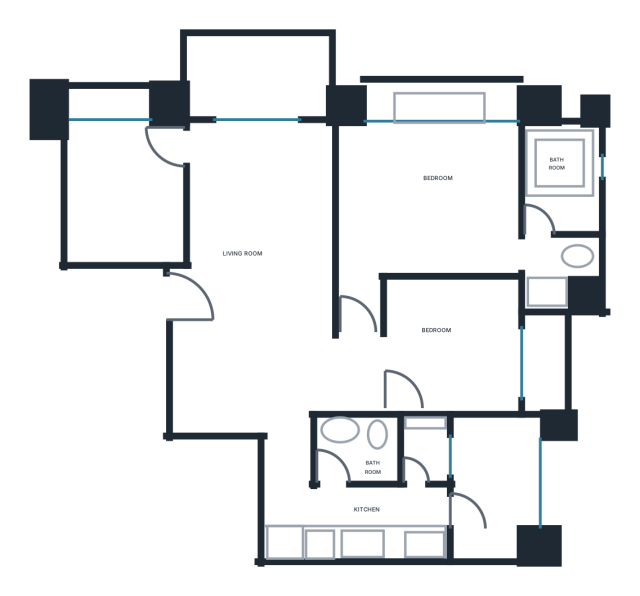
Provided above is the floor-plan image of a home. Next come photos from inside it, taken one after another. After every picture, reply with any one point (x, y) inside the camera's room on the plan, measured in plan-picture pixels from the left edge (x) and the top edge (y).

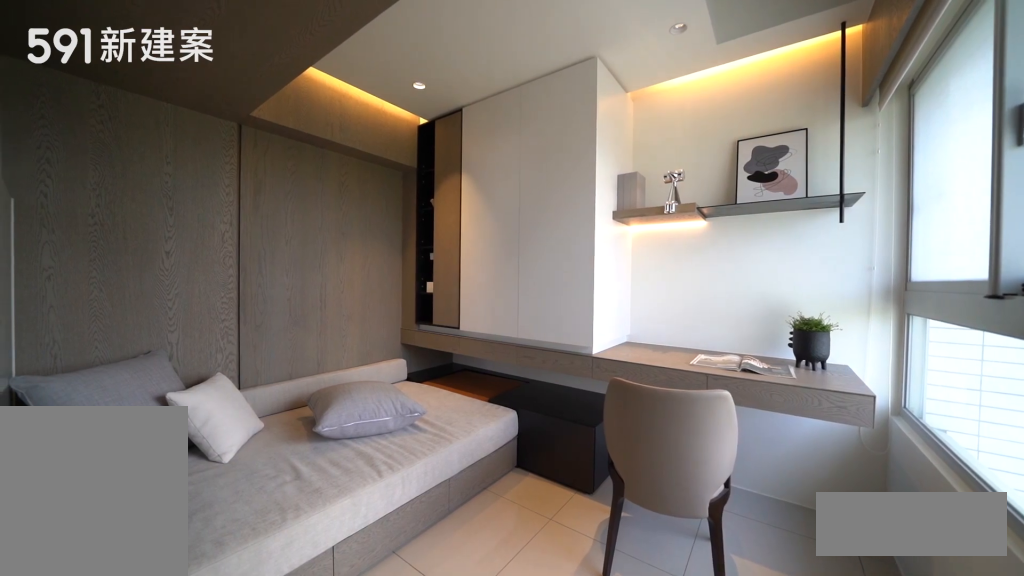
(120, 193)
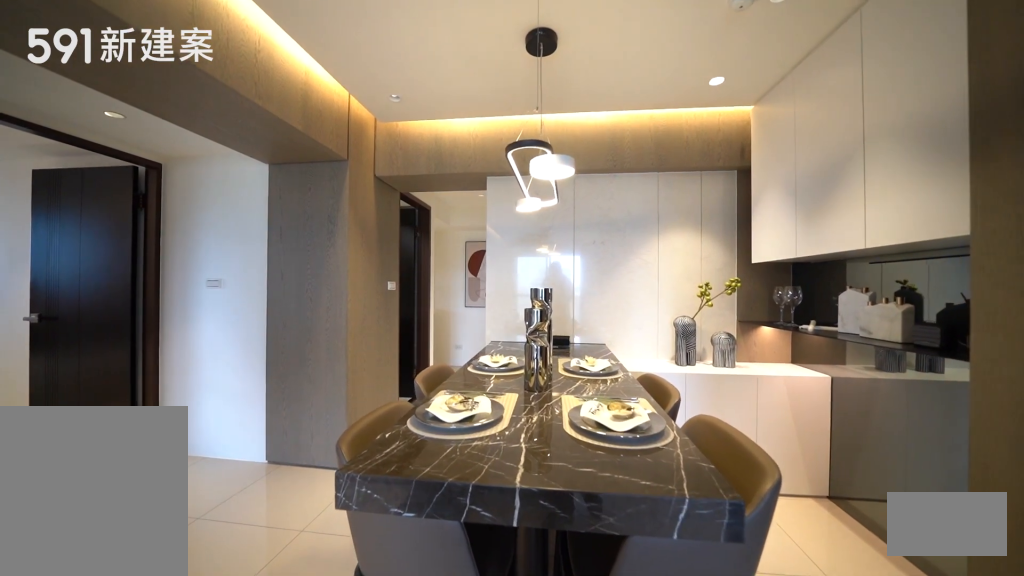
(237, 374)
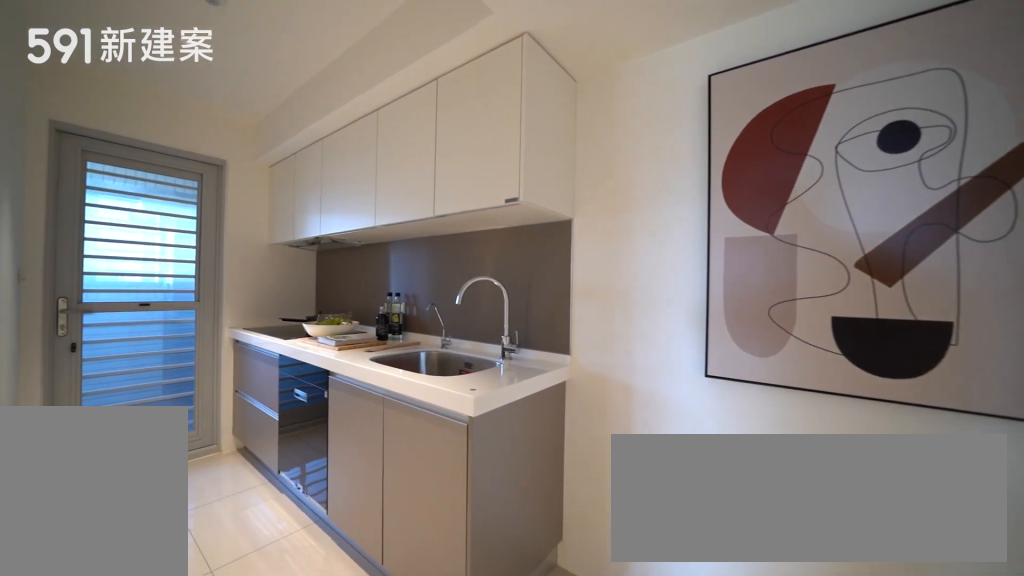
(357, 527)
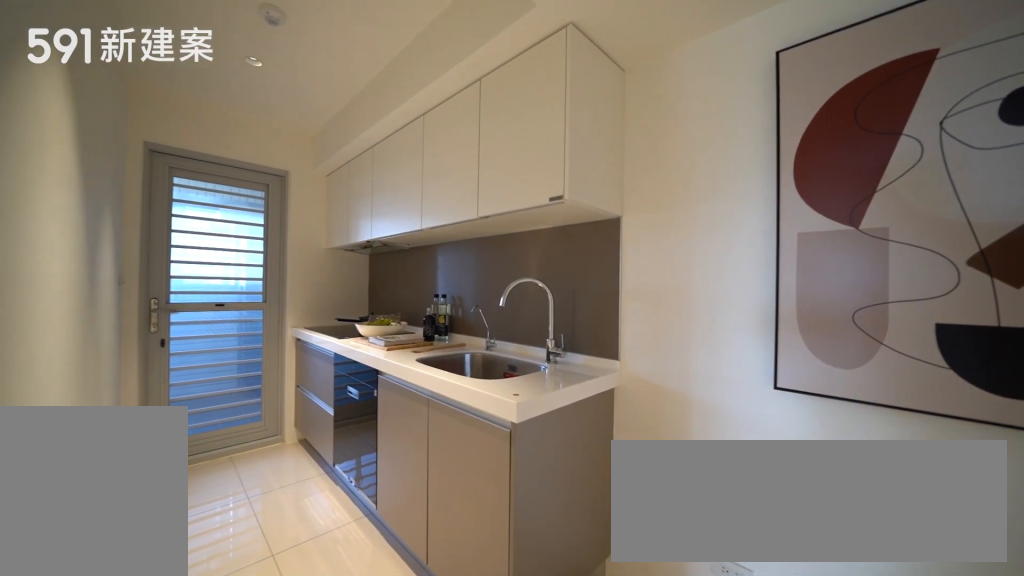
(357, 527)
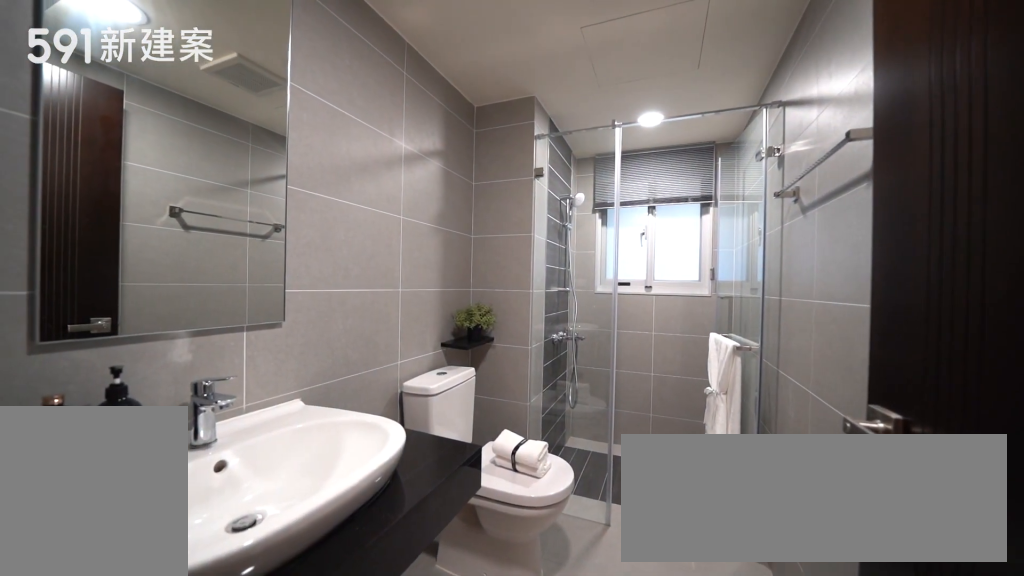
(379, 450)
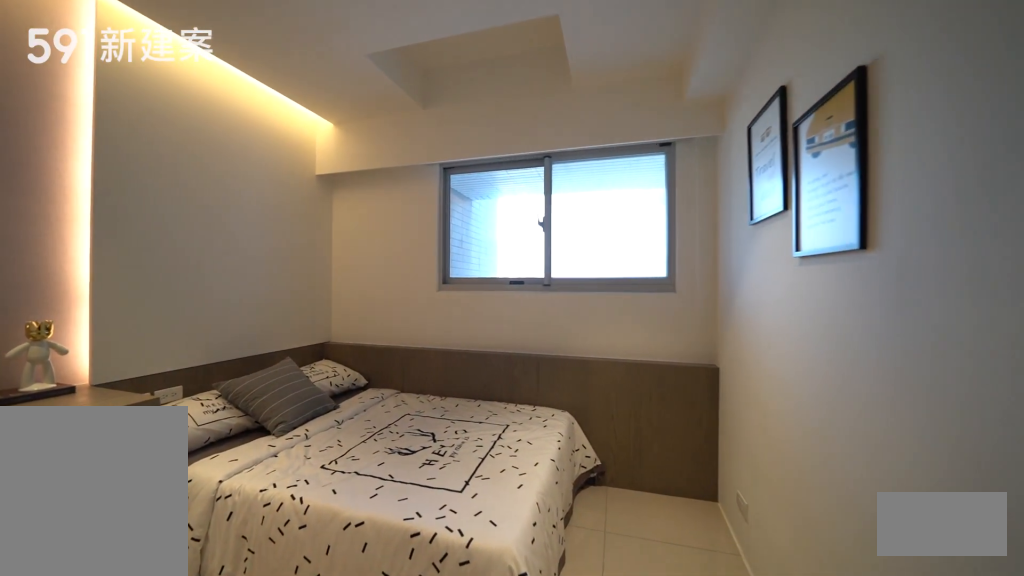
(453, 344)
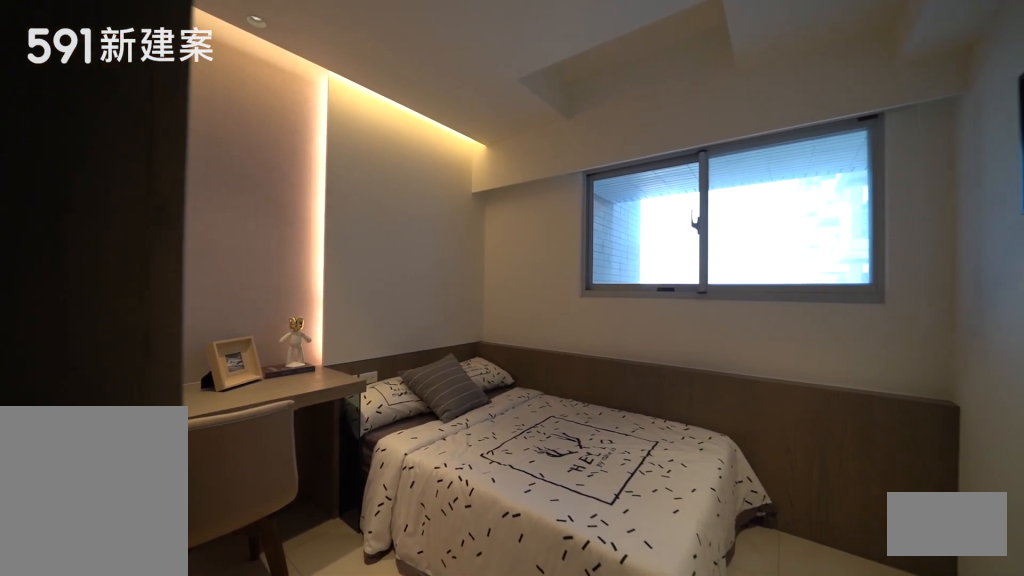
(453, 344)
